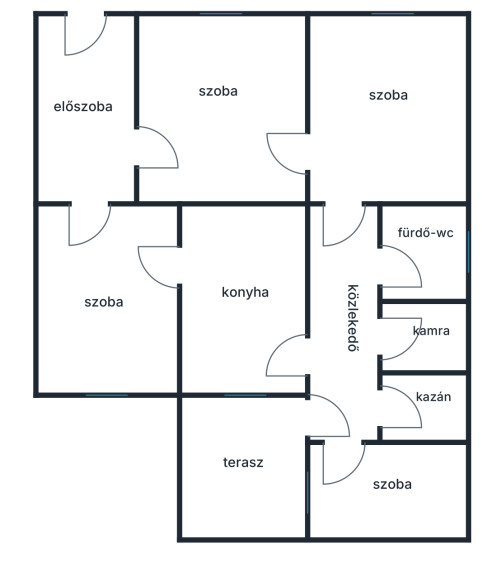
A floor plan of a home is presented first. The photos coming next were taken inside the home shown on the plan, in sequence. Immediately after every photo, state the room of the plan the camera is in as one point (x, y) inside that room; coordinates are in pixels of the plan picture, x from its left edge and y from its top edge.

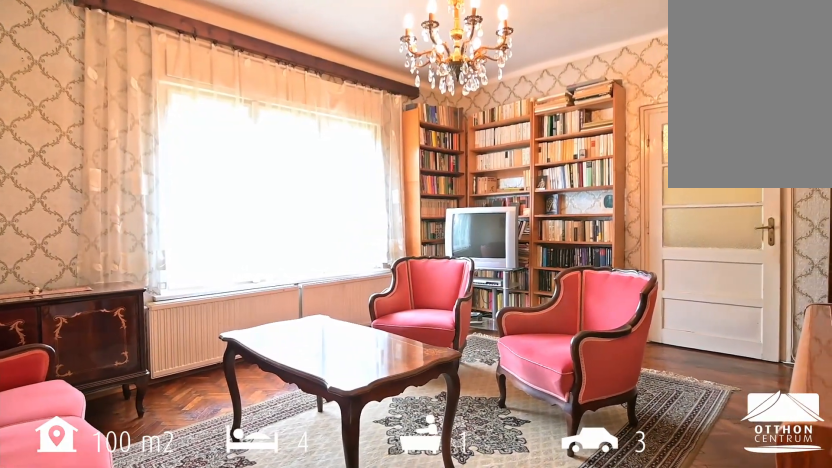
(223, 105)
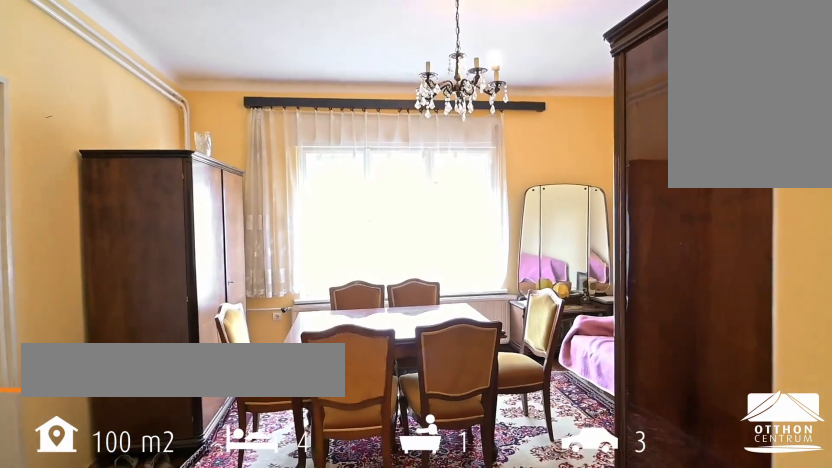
(389, 119)
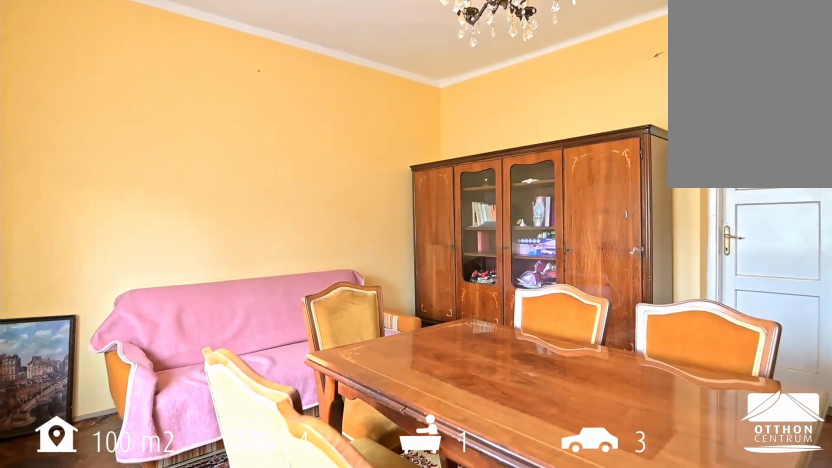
(389, 119)
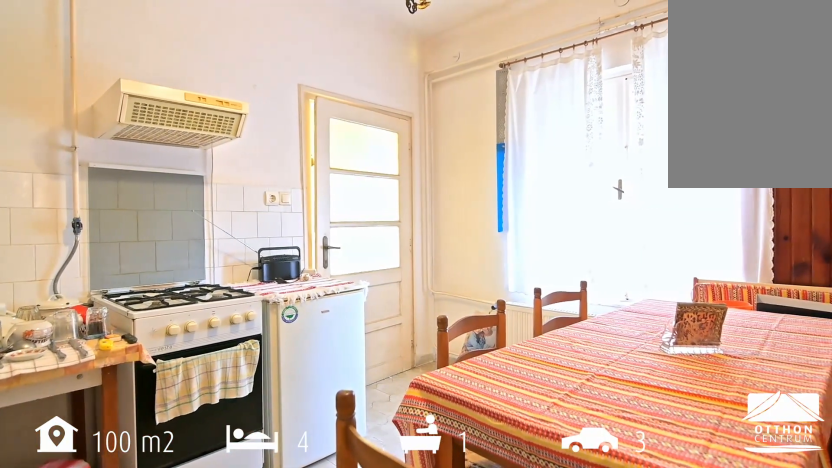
(240, 312)
